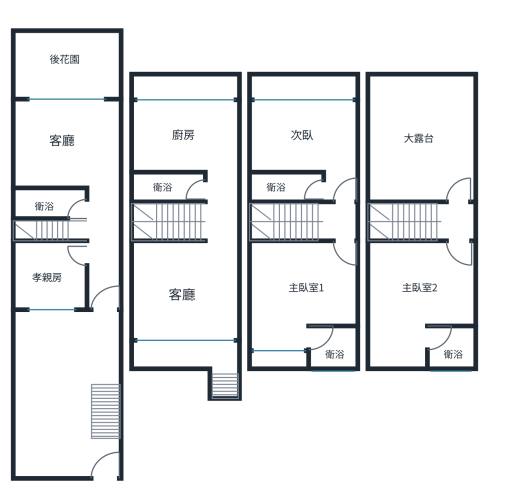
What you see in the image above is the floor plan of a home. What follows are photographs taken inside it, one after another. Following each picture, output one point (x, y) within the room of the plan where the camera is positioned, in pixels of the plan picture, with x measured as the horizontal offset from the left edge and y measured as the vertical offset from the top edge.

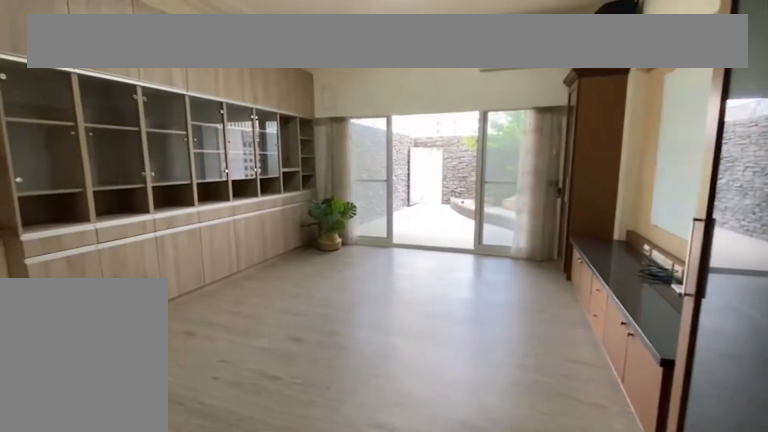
(62, 144)
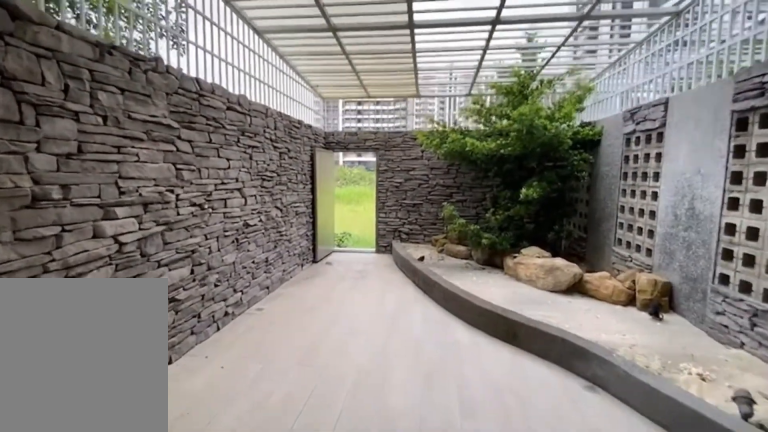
(54, 78)
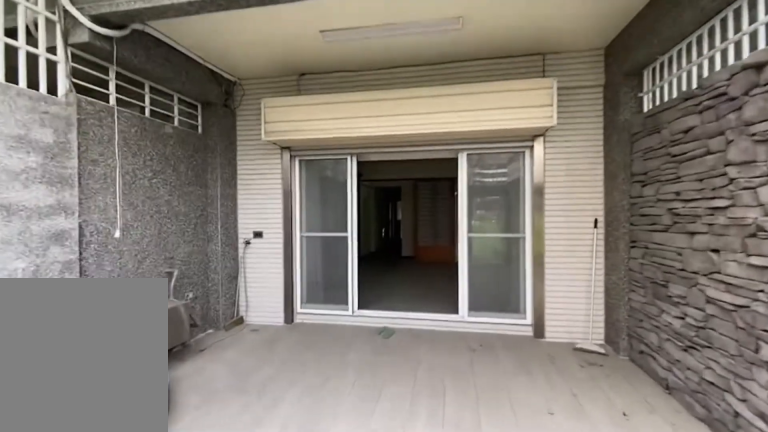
(54, 78)
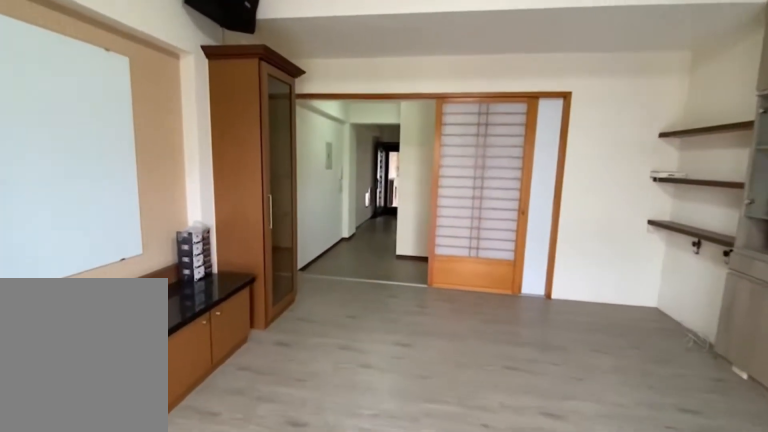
(54, 155)
